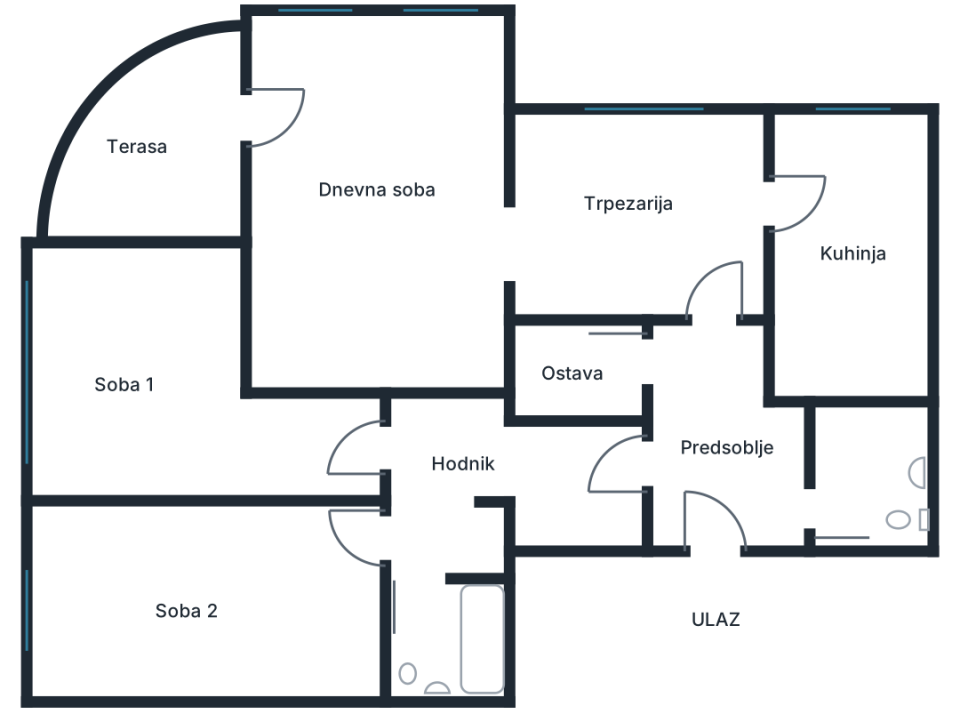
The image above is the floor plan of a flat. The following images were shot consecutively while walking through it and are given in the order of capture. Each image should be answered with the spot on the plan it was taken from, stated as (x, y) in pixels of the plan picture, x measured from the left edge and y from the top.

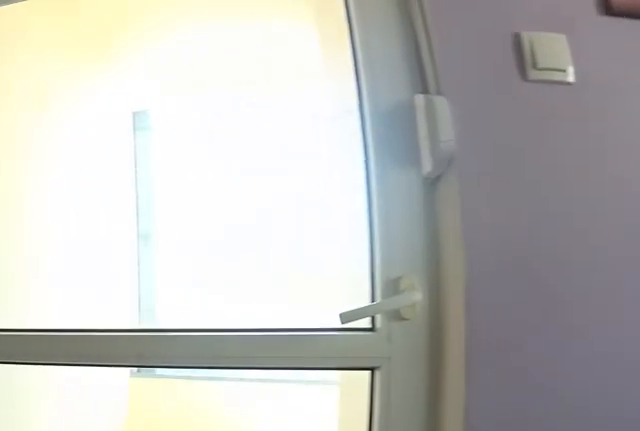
(328, 136)
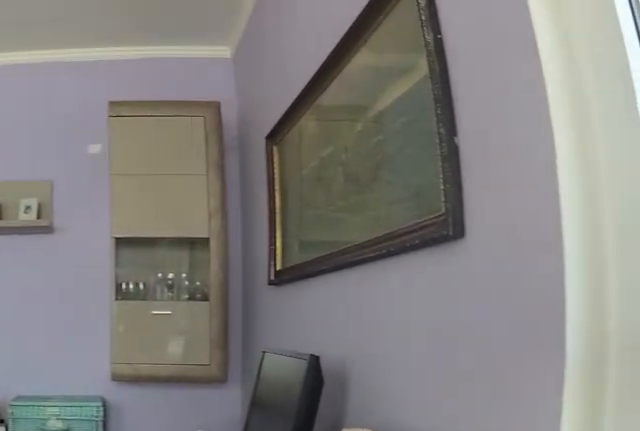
(309, 106)
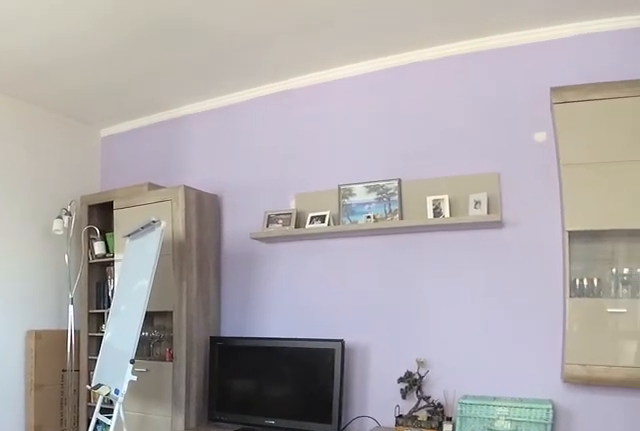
(283, 117)
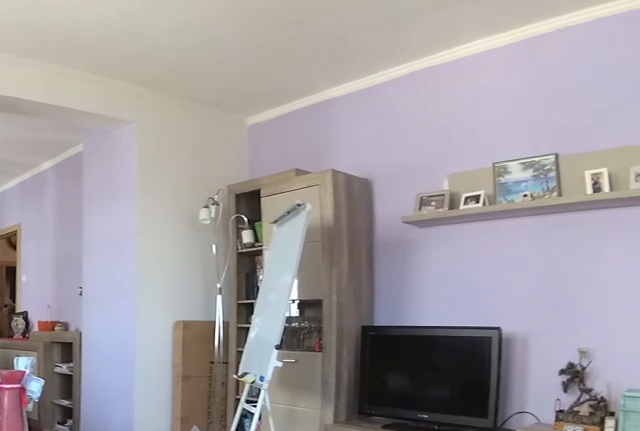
(267, 110)
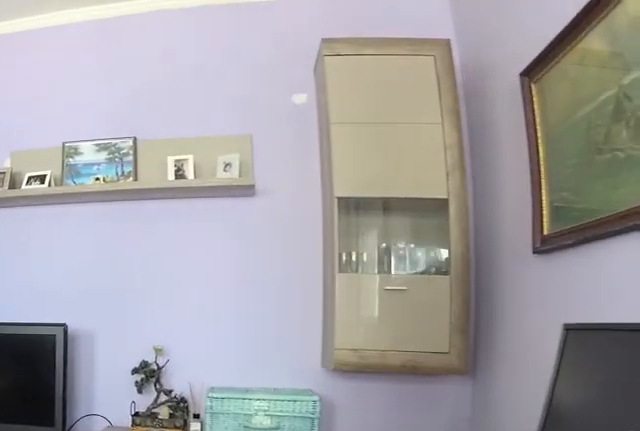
(291, 173)
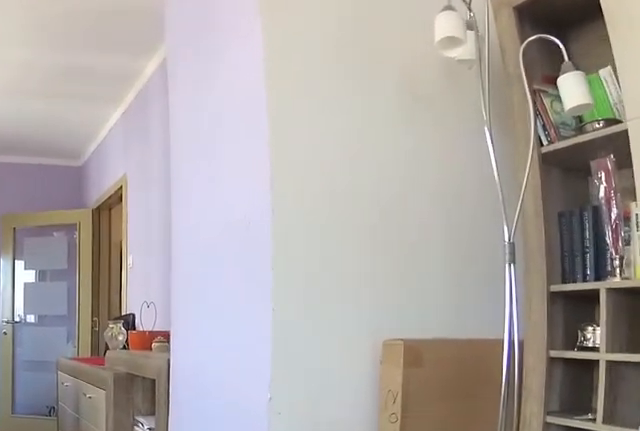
(376, 250)
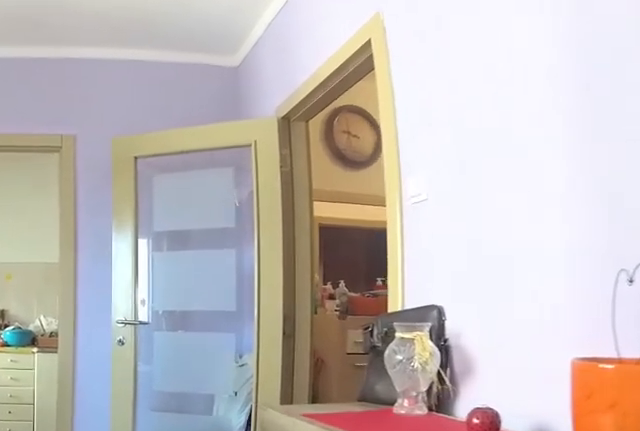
(564, 246)
